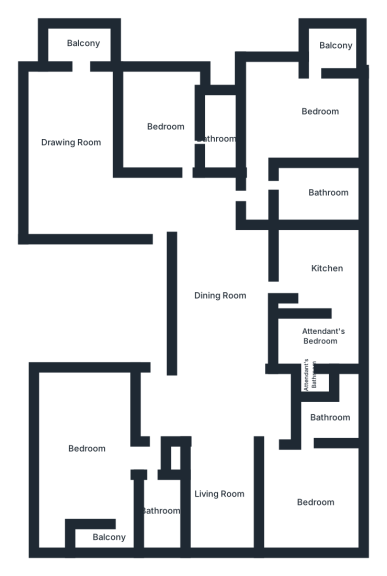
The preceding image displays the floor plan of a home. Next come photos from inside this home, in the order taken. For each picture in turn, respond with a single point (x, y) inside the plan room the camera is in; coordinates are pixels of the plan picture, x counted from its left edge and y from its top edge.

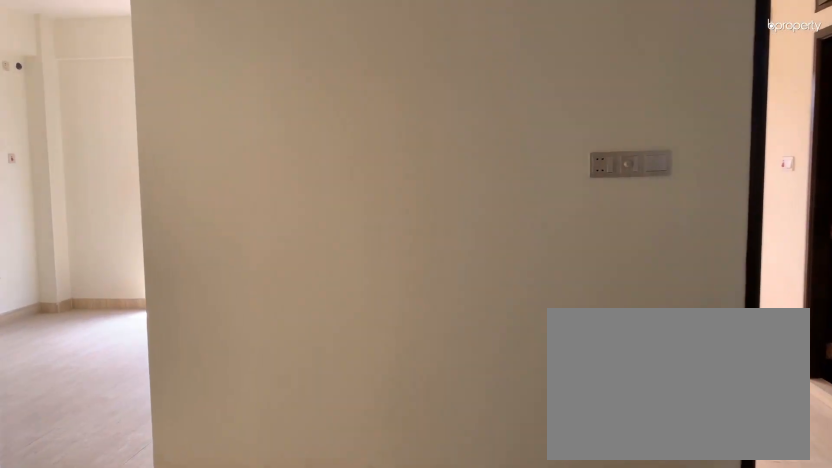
(131, 209)
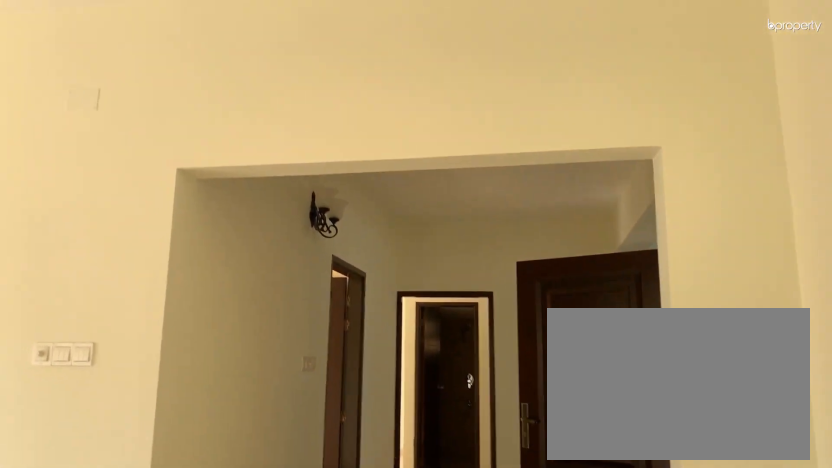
(73, 131)
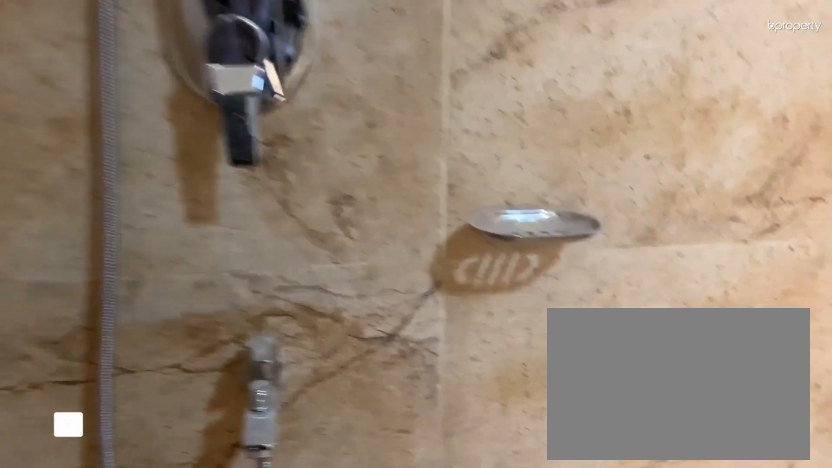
(311, 184)
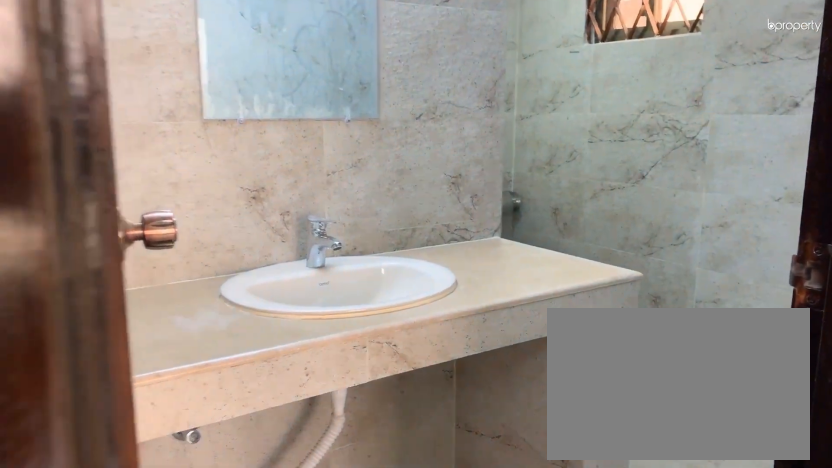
(329, 417)
